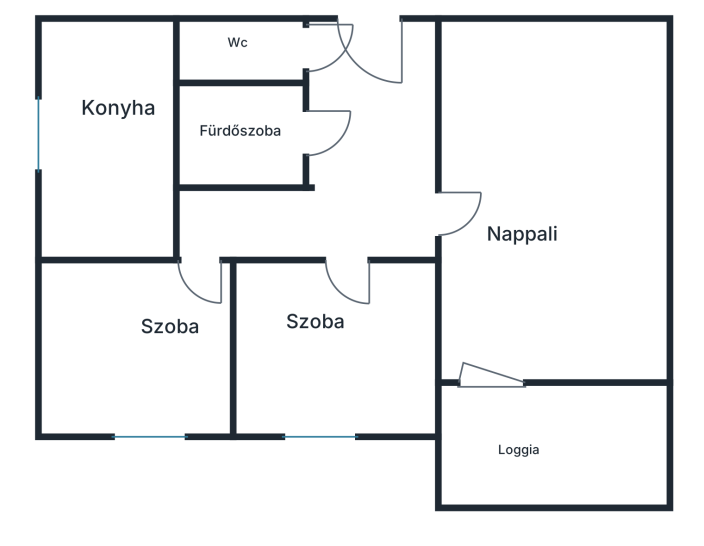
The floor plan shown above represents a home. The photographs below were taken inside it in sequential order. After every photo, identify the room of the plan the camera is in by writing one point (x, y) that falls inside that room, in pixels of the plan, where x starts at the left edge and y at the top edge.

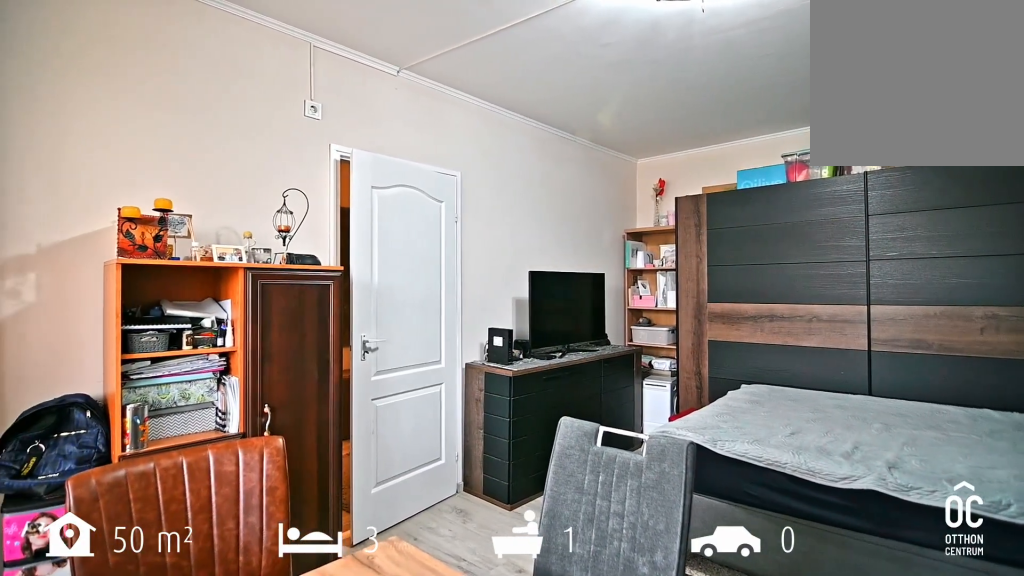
(557, 229)
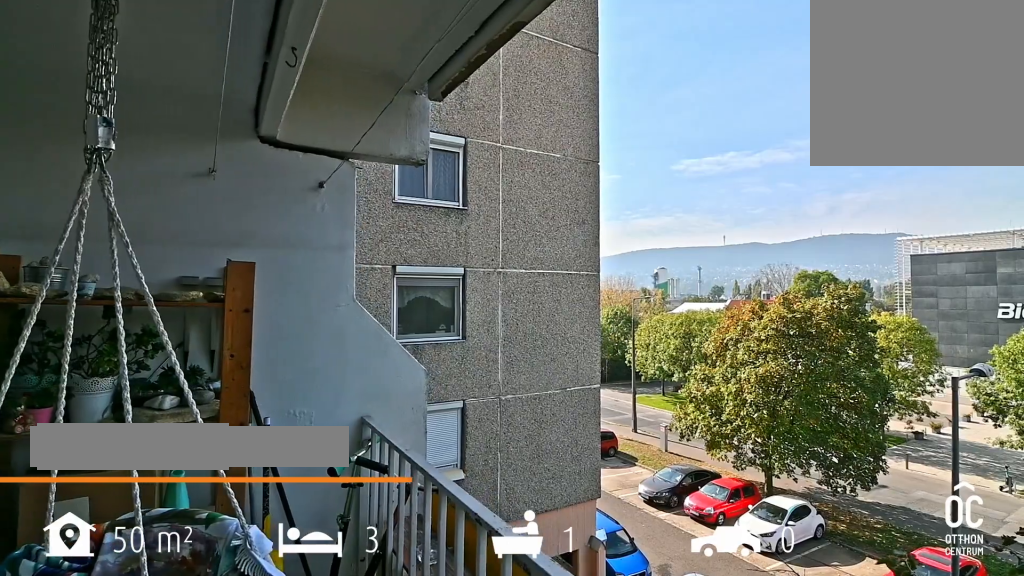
(557, 434)
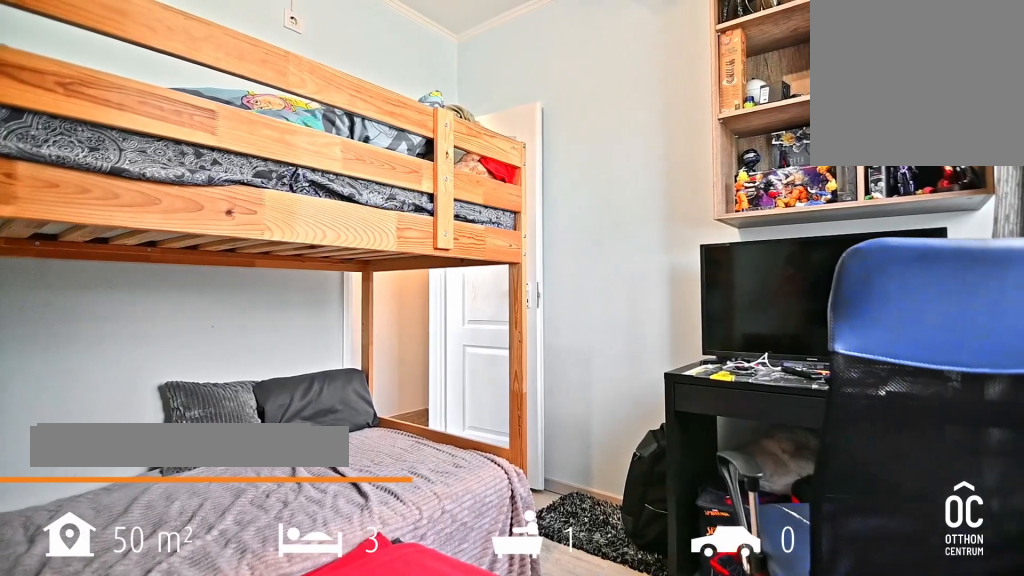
(130, 338)
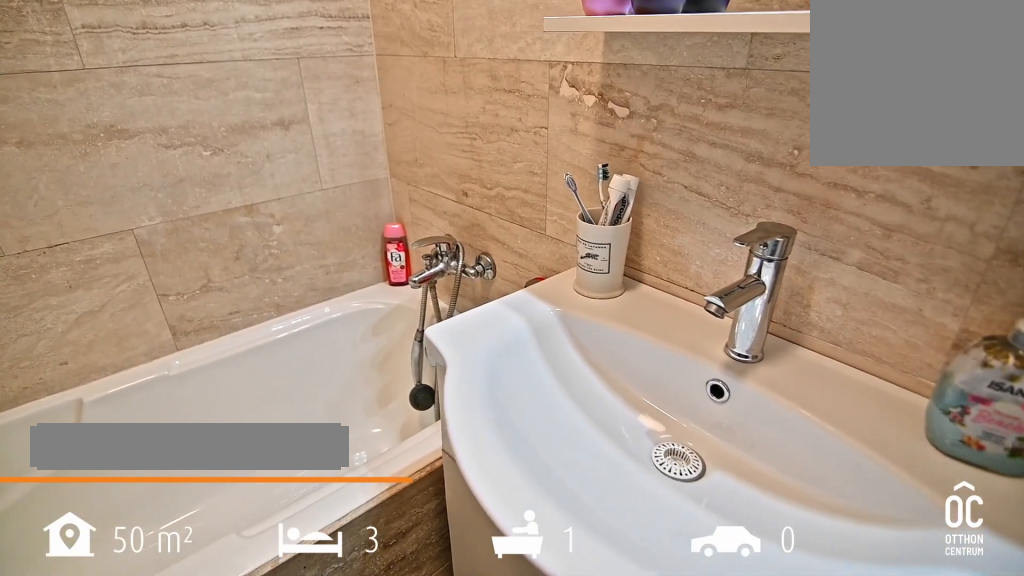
(246, 133)
